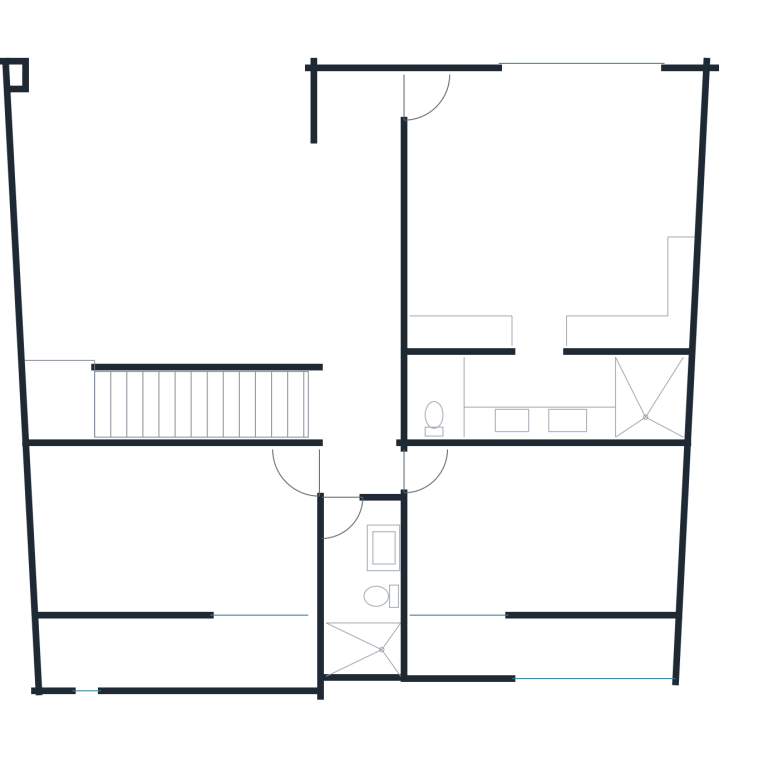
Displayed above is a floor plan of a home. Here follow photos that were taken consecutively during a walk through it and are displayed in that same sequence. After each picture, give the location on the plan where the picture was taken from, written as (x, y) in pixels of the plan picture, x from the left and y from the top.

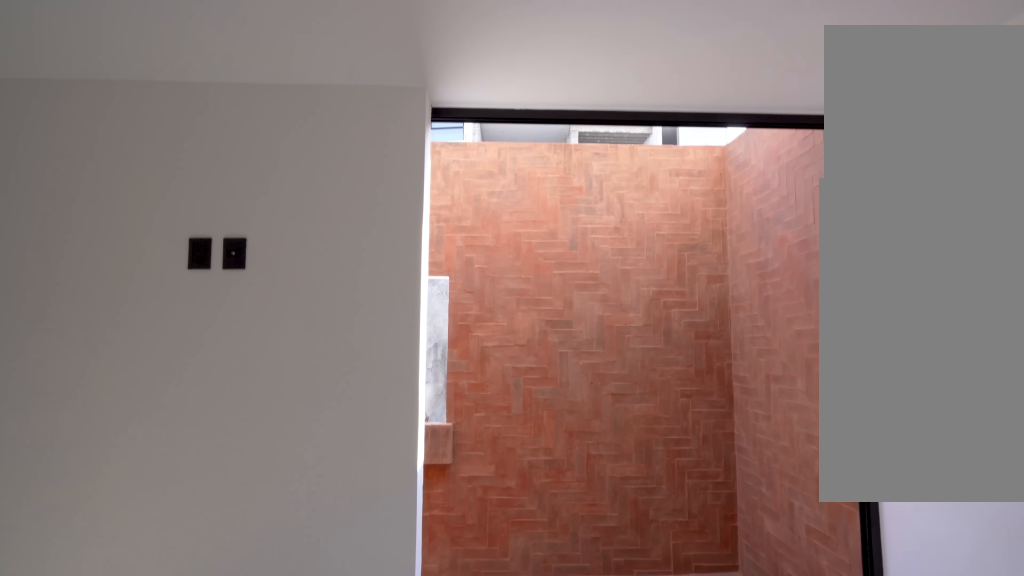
(440, 560)
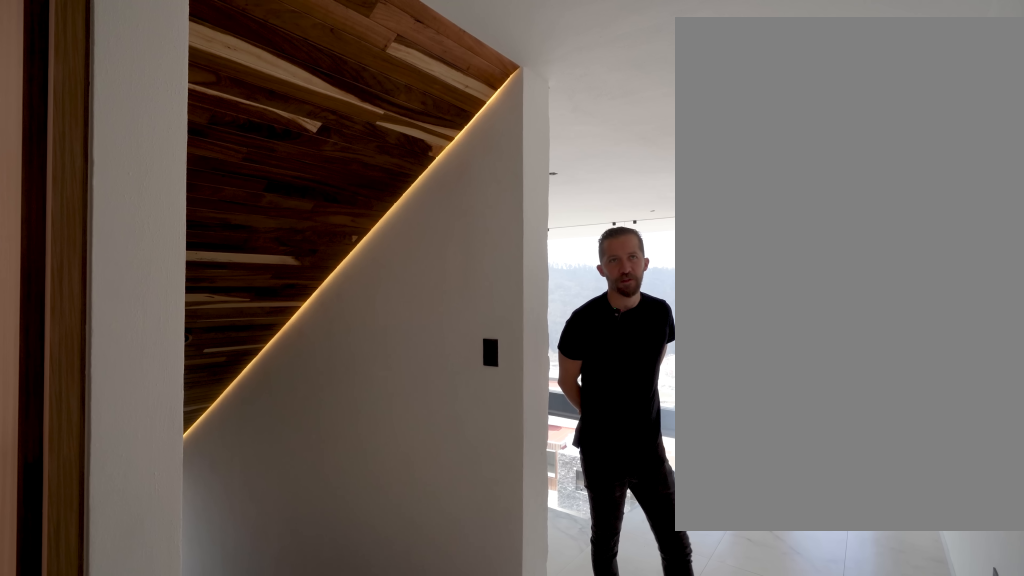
(377, 438)
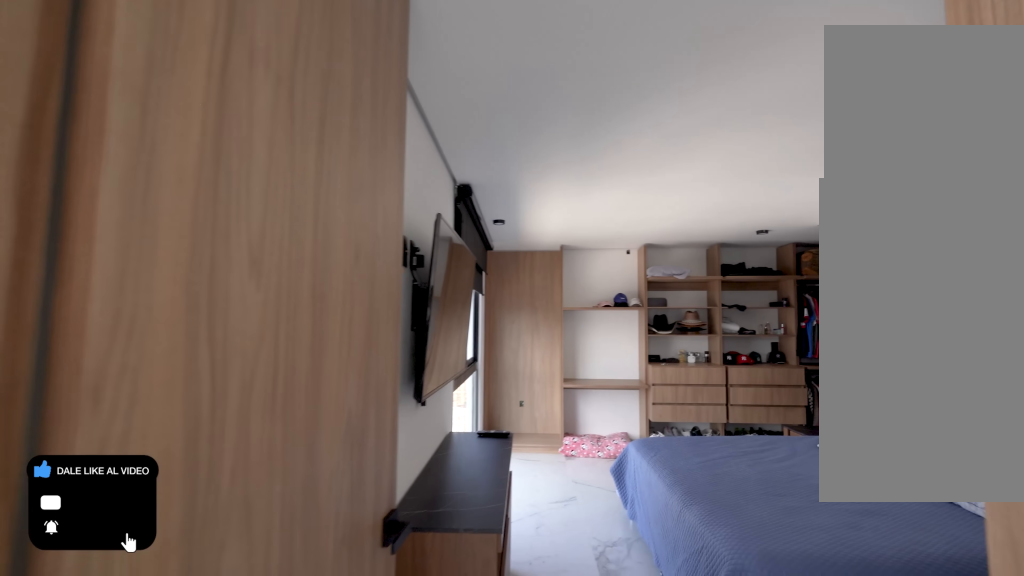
(394, 96)
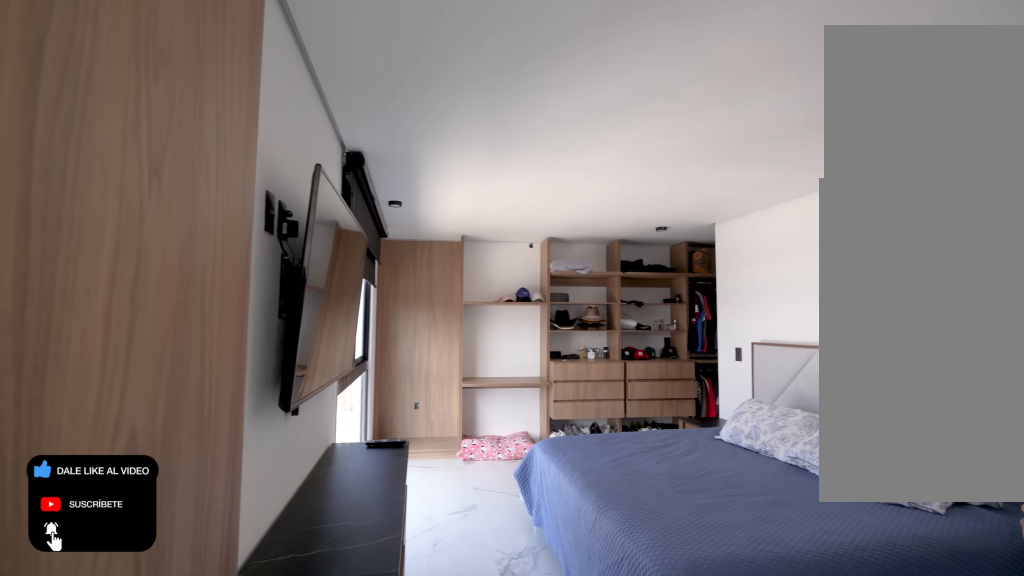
(397, 96)
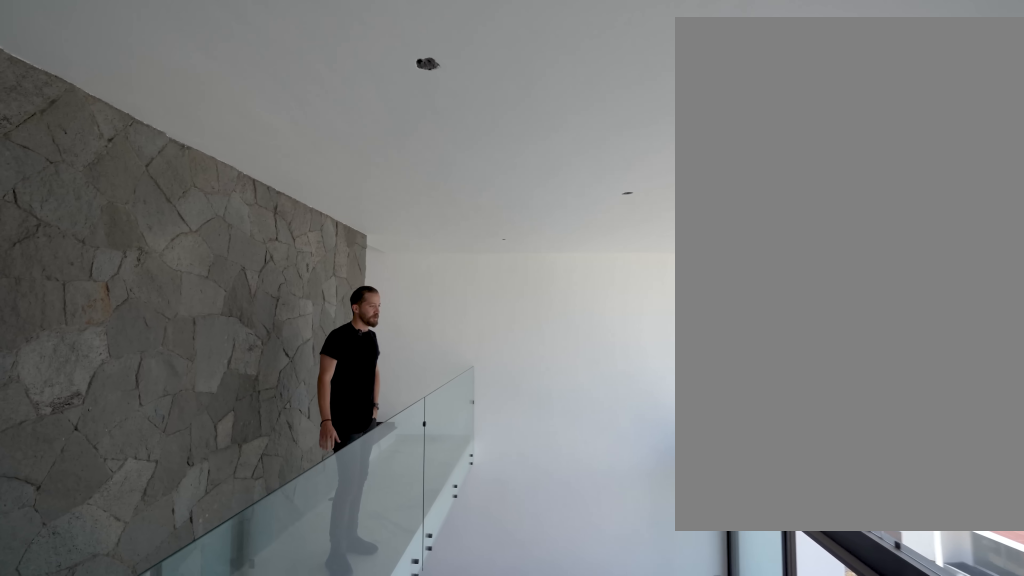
(348, 298)
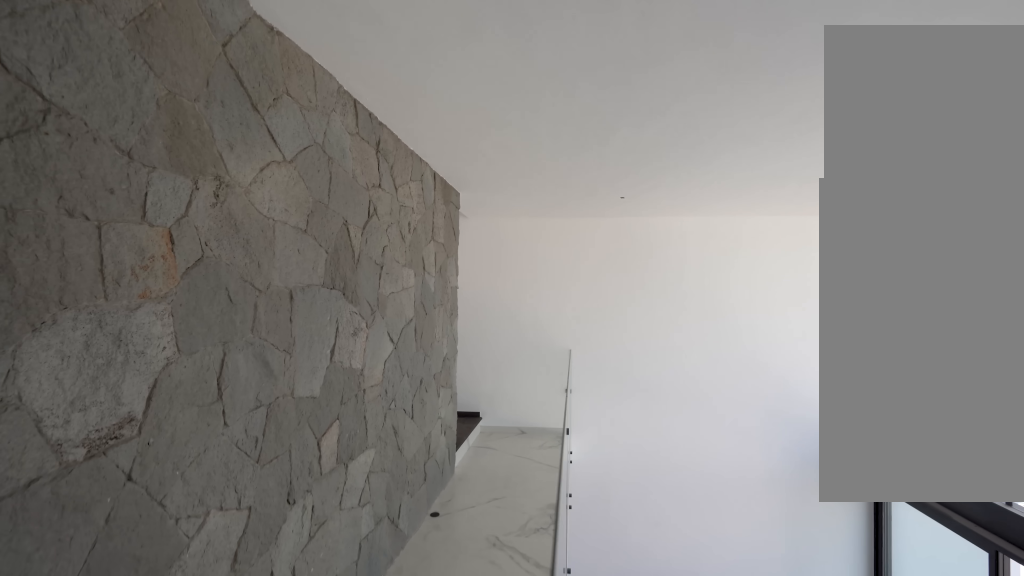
(337, 299)
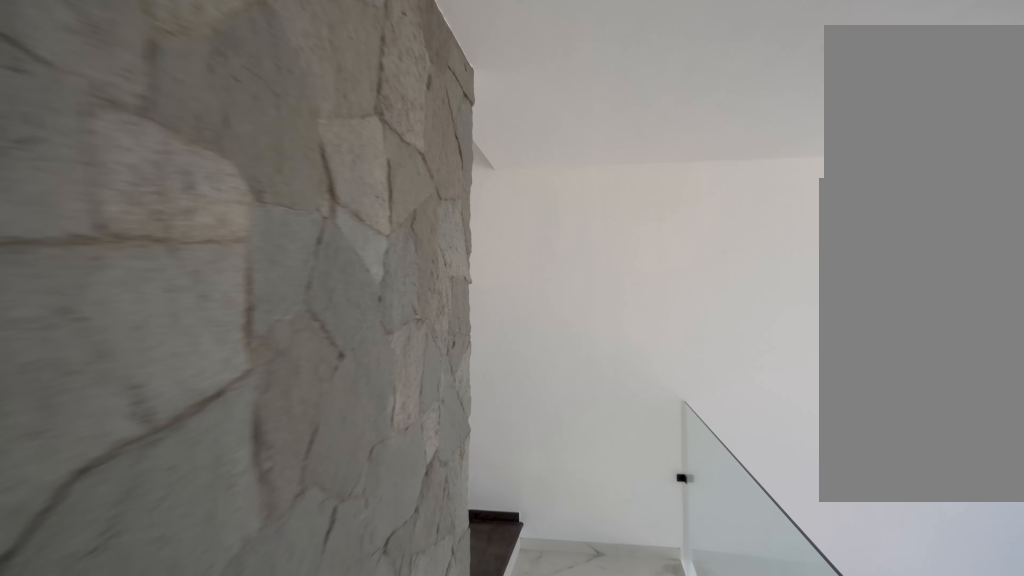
(213, 326)
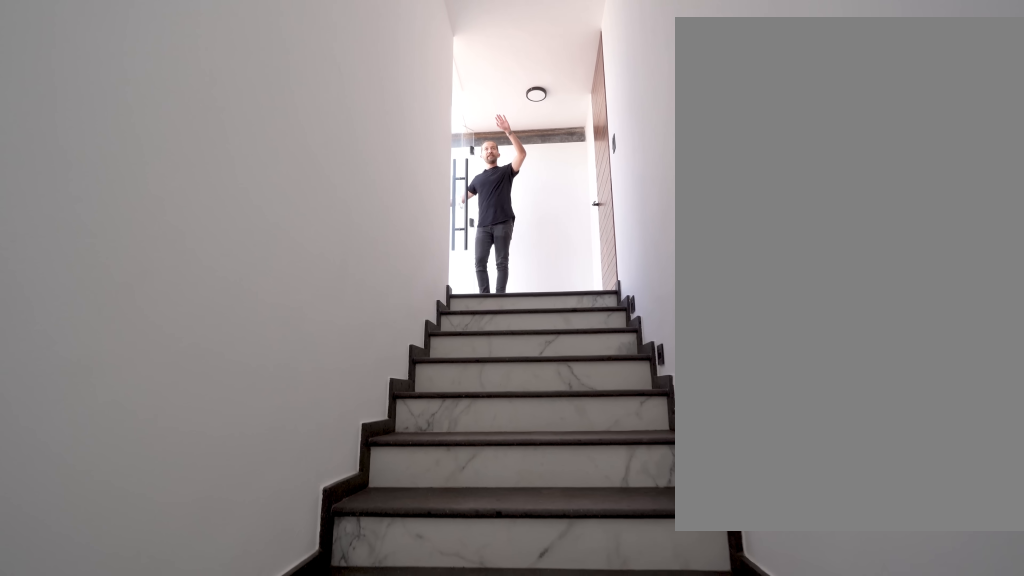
(97, 404)
